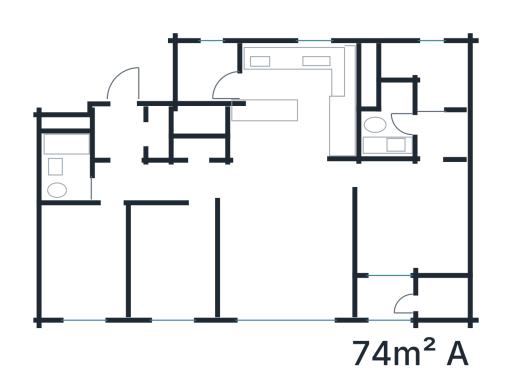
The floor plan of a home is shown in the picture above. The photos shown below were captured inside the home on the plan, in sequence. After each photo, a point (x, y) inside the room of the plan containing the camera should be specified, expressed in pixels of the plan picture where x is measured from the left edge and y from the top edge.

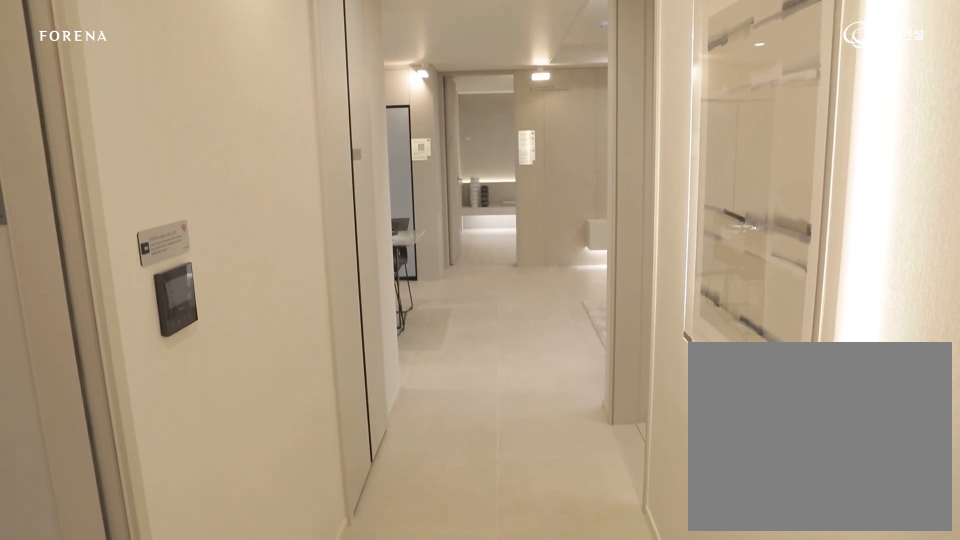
(182, 181)
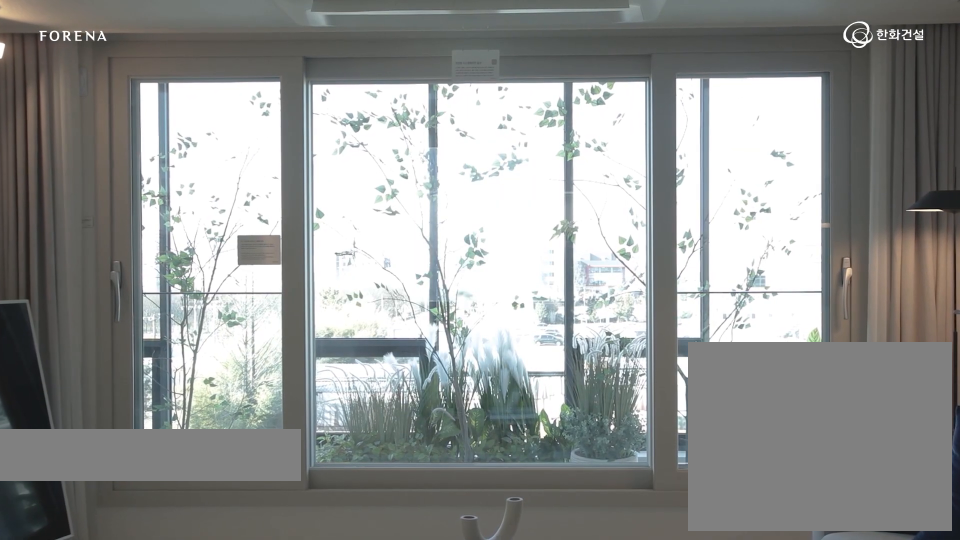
(290, 247)
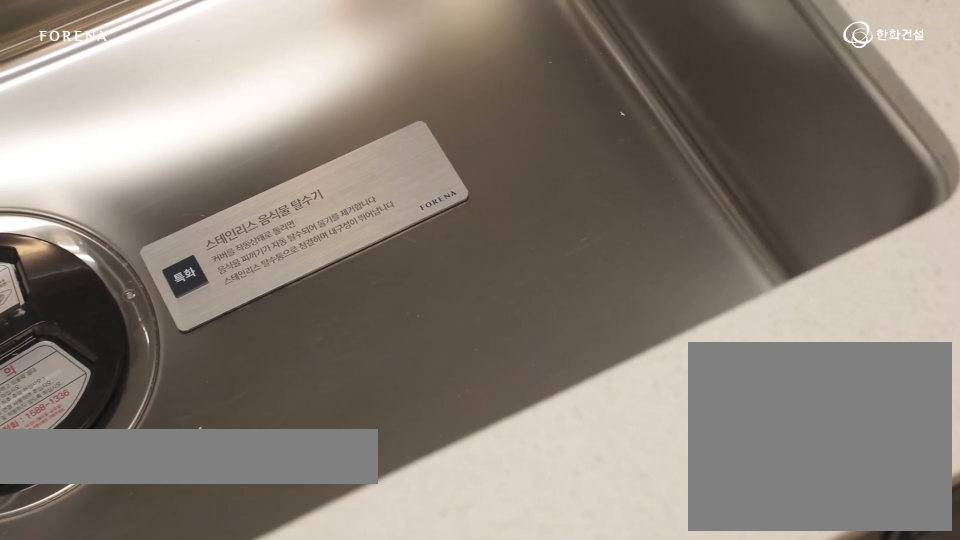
(281, 143)
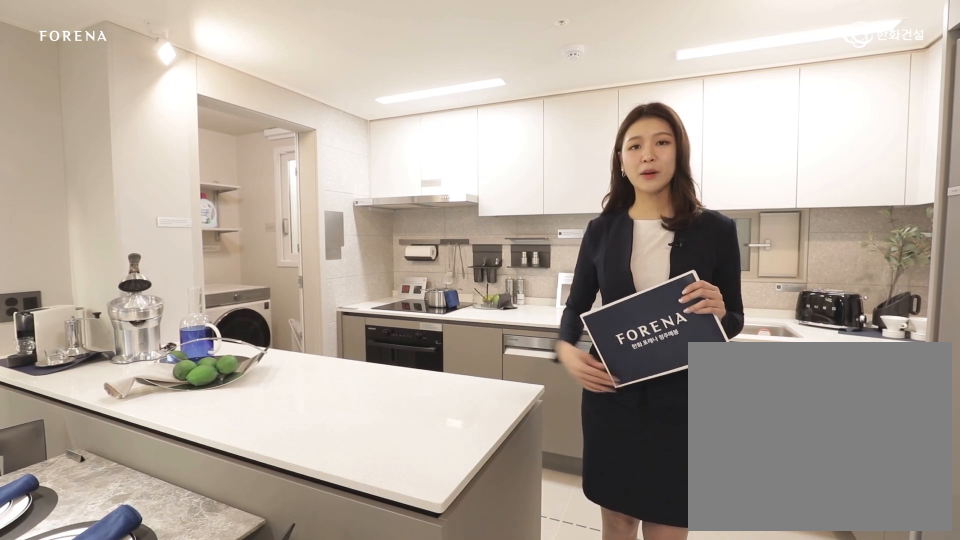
(281, 143)
